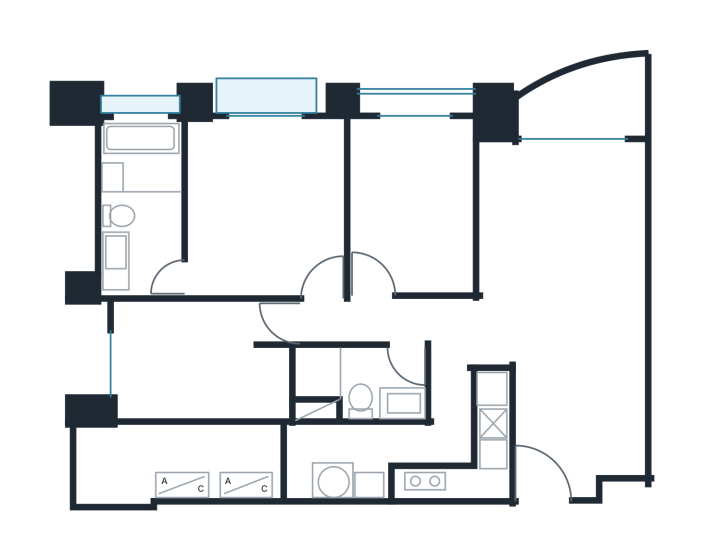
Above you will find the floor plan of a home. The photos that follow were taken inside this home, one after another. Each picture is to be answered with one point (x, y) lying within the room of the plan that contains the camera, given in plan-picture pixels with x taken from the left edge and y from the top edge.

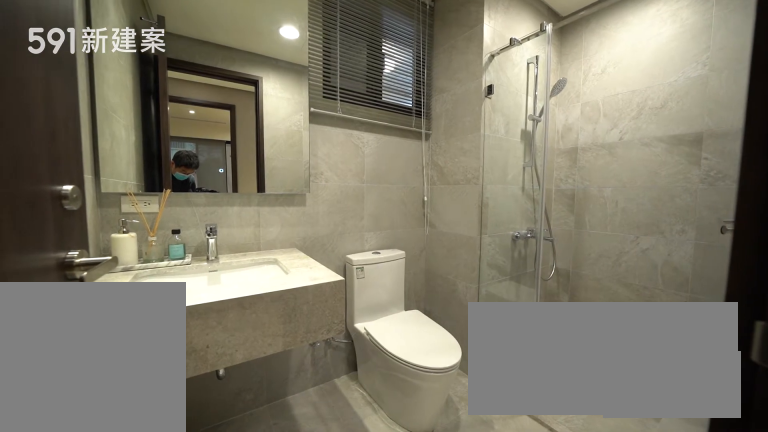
(360, 382)
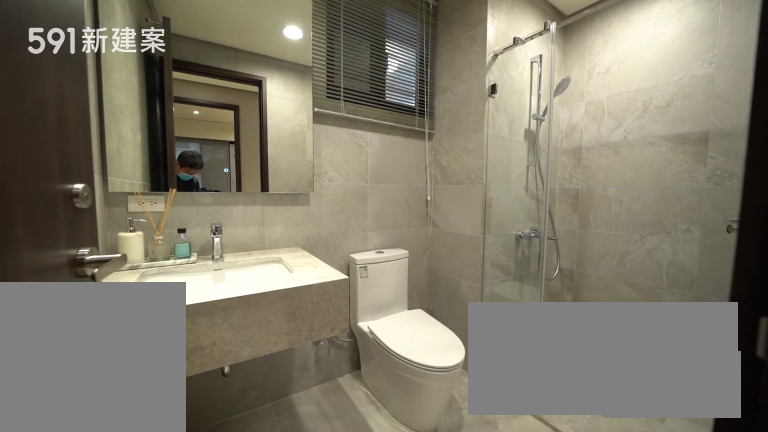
(360, 382)
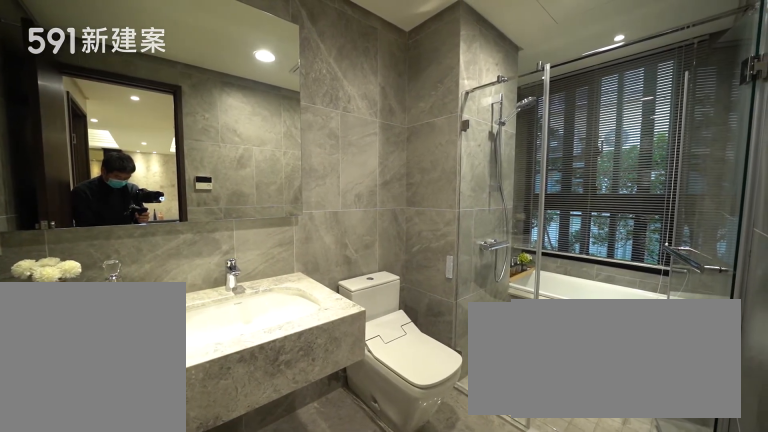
(143, 203)
